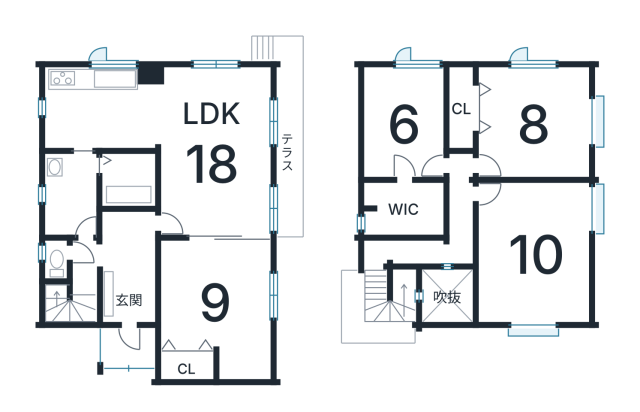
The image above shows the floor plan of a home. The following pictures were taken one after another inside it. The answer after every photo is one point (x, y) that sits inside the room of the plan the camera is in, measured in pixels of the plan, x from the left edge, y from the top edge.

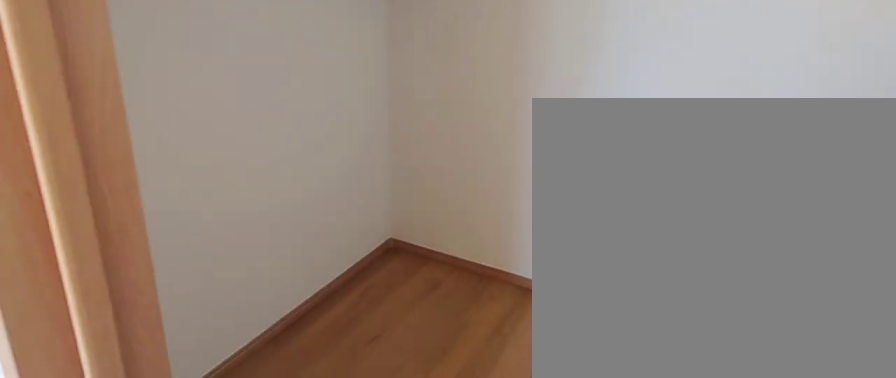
(405, 213)
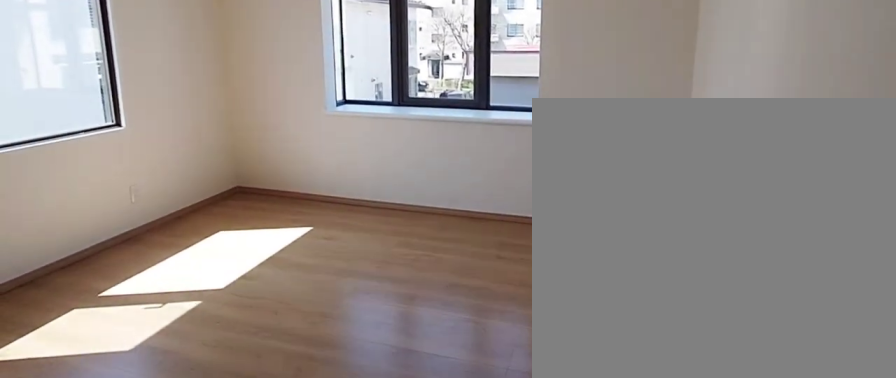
(531, 128)
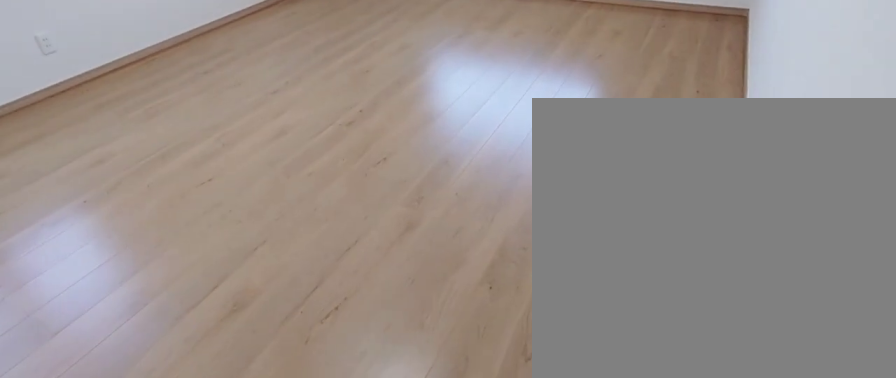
(532, 263)
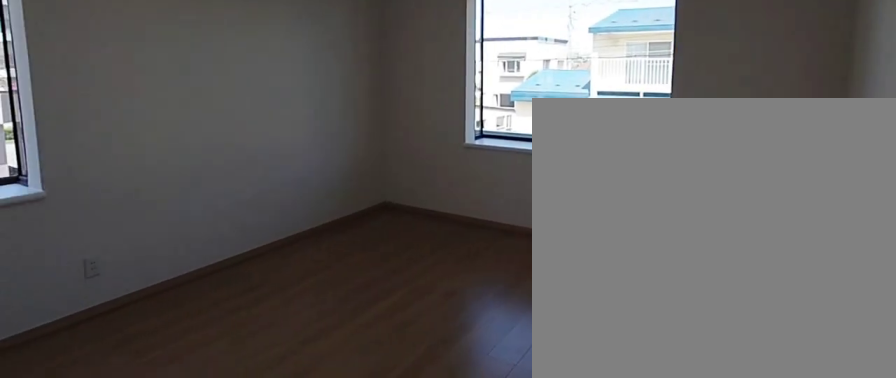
(532, 263)
